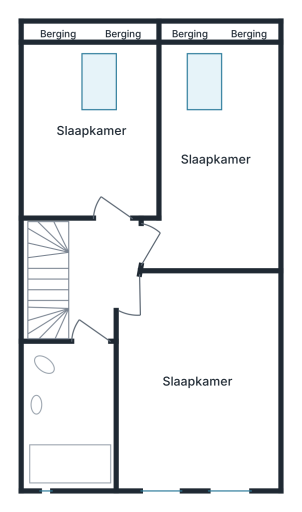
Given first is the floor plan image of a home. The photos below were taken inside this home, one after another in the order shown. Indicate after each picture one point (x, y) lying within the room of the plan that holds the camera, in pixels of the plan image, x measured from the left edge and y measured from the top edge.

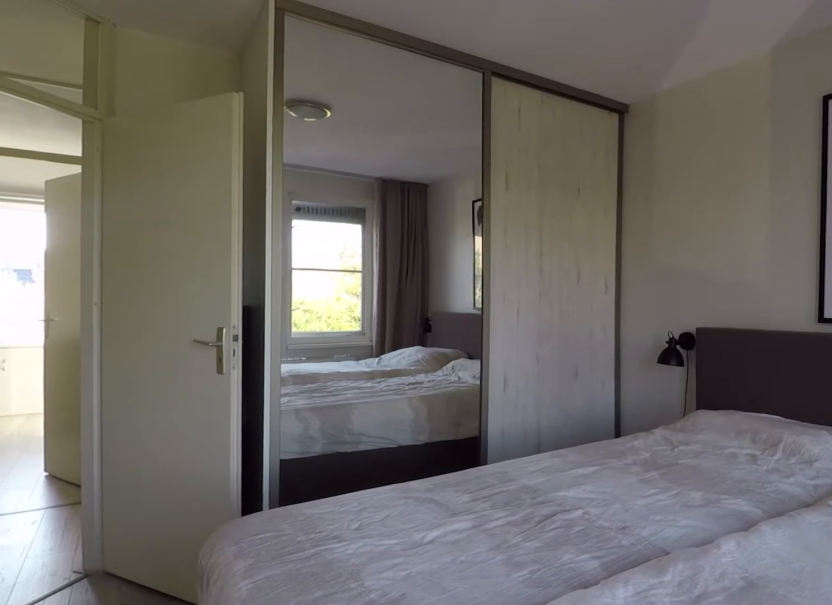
(199, 433)
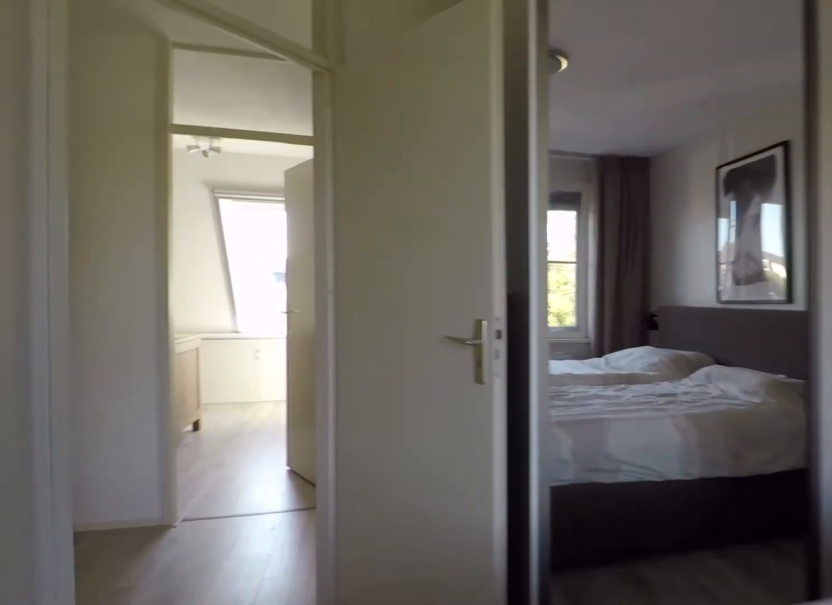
(199, 433)
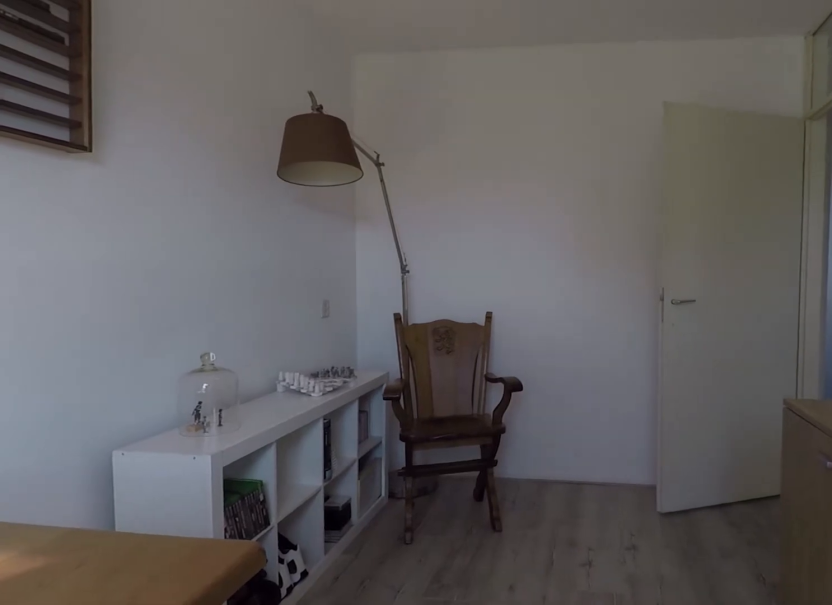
(272, 162)
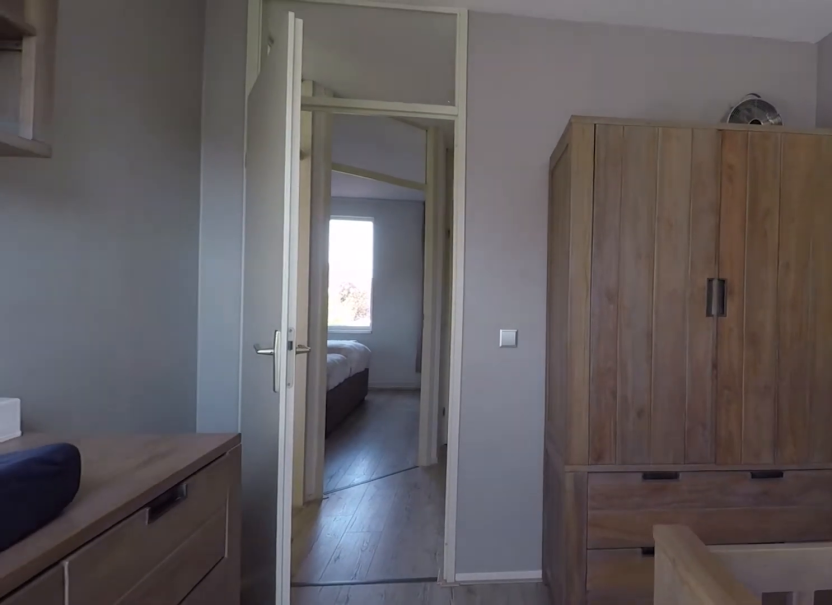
(92, 75)
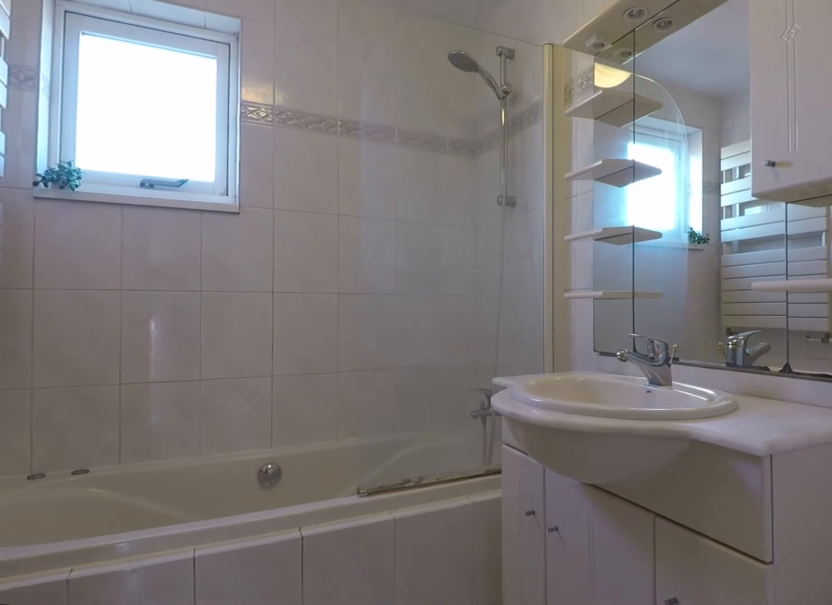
(70, 415)
